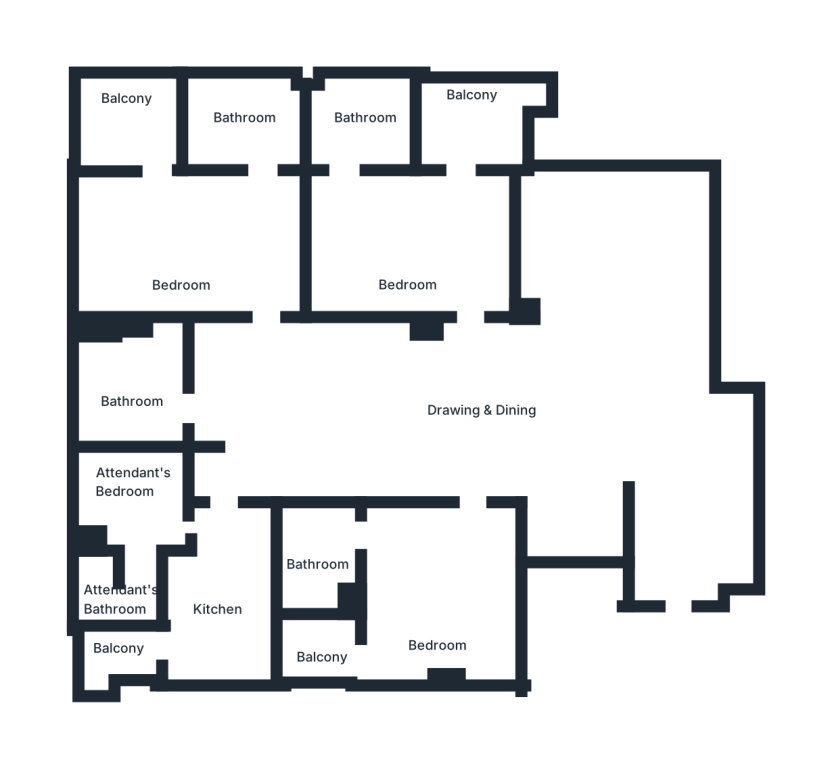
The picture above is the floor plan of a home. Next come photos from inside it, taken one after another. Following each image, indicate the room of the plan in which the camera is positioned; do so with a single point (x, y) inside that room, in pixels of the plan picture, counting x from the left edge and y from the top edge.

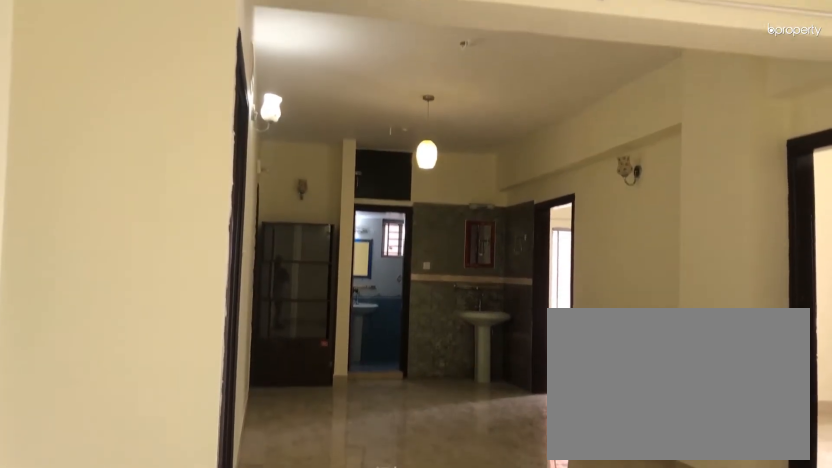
(524, 423)
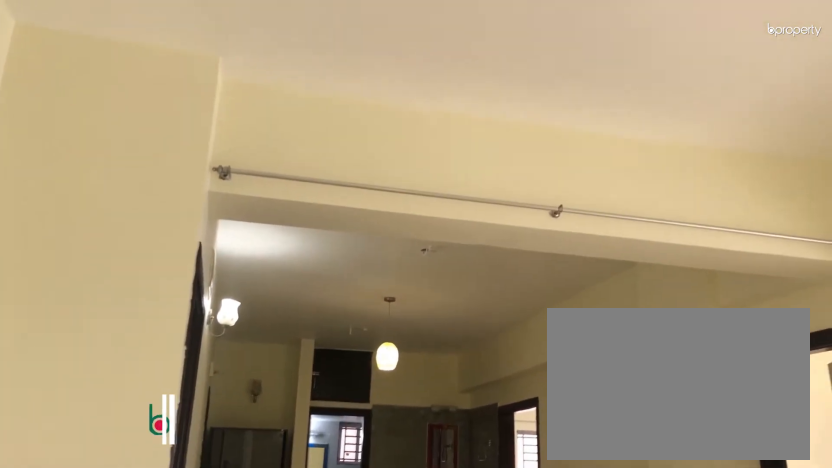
(524, 423)
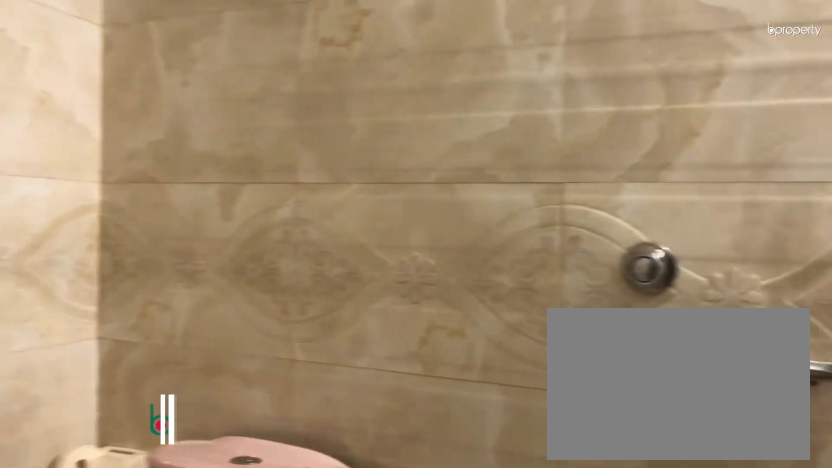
(317, 568)
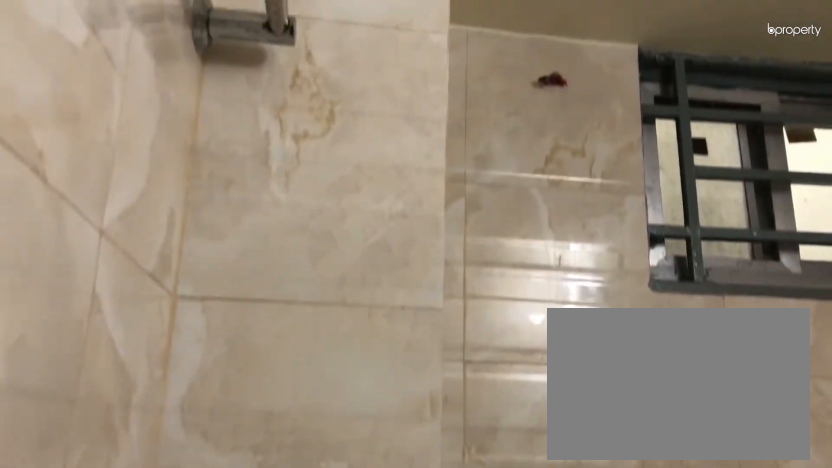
(317, 568)
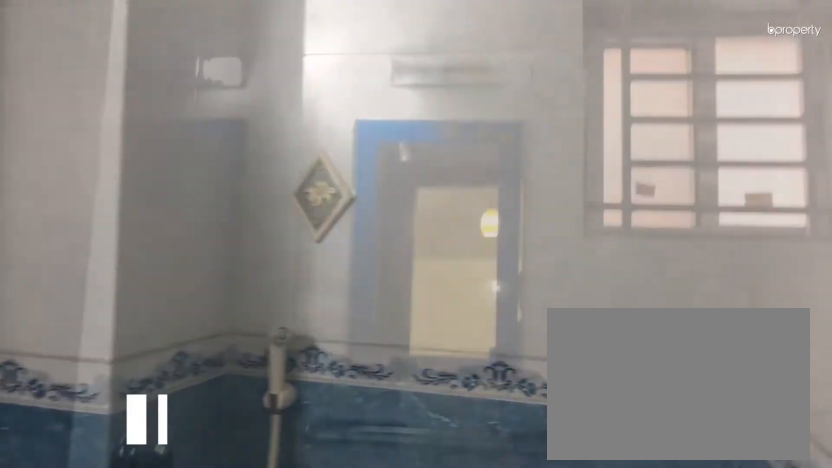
(132, 389)
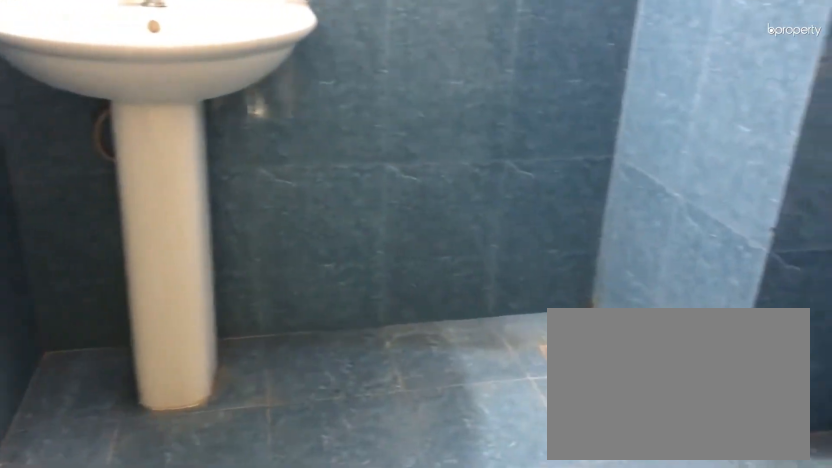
(132, 389)
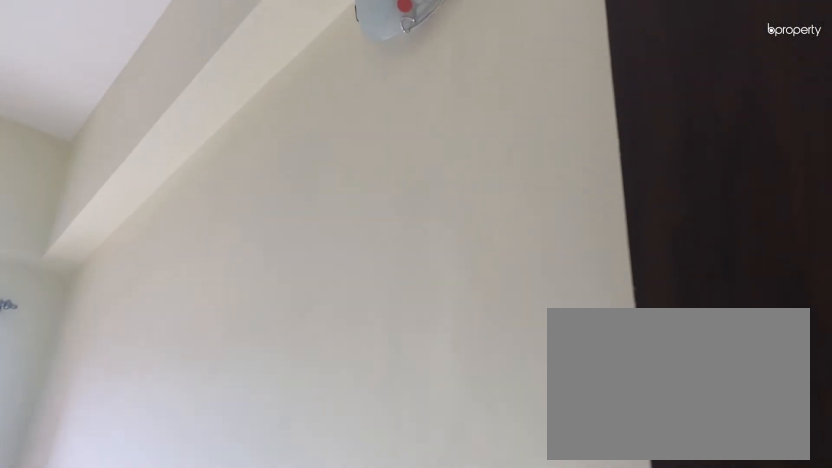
(413, 258)
